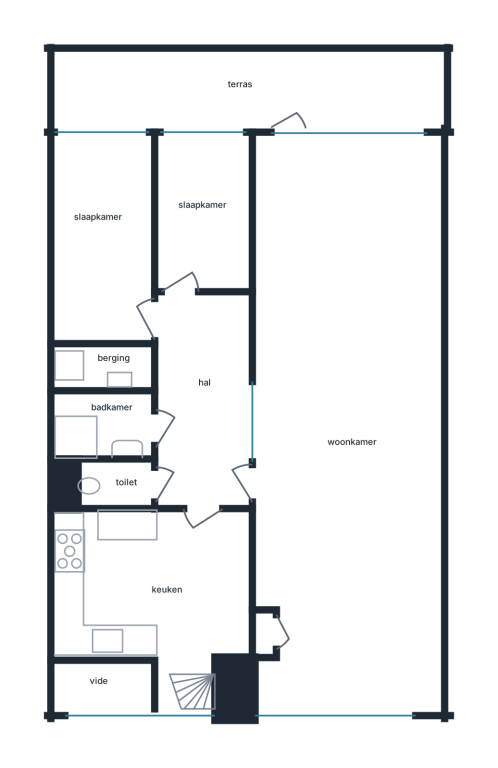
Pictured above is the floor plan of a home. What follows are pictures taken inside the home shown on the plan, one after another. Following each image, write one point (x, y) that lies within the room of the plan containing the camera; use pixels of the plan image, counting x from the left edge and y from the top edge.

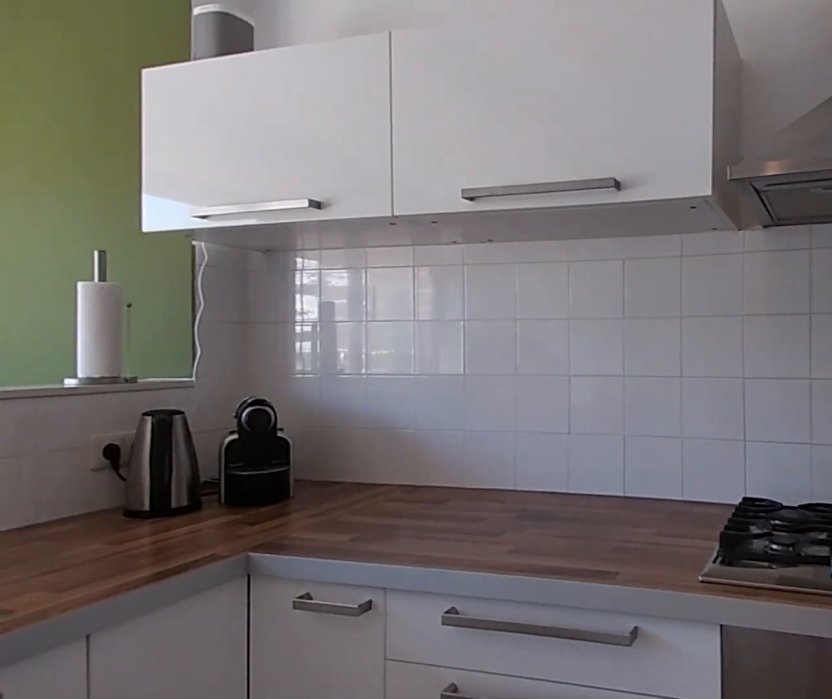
(154, 588)
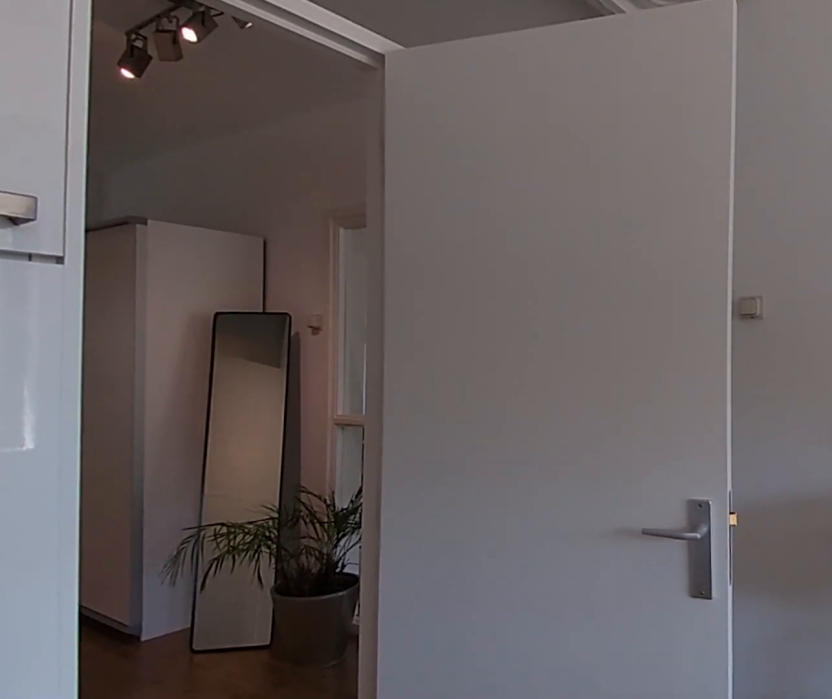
(154, 588)
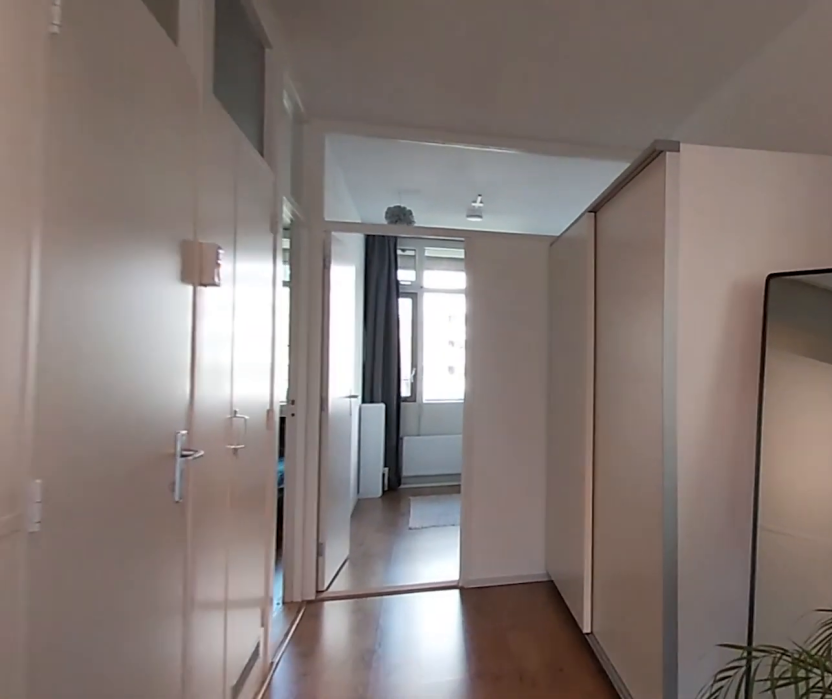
(203, 401)
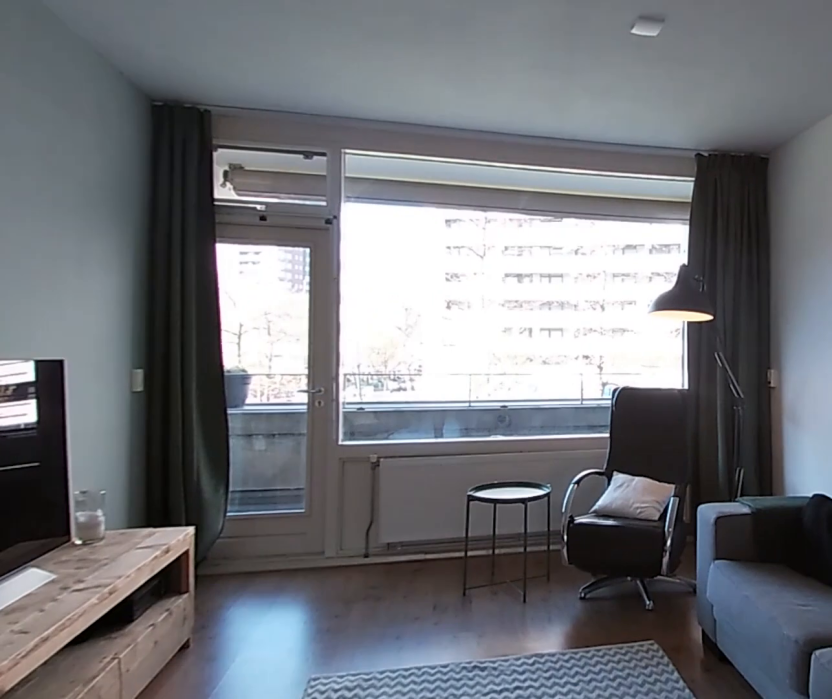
(359, 279)
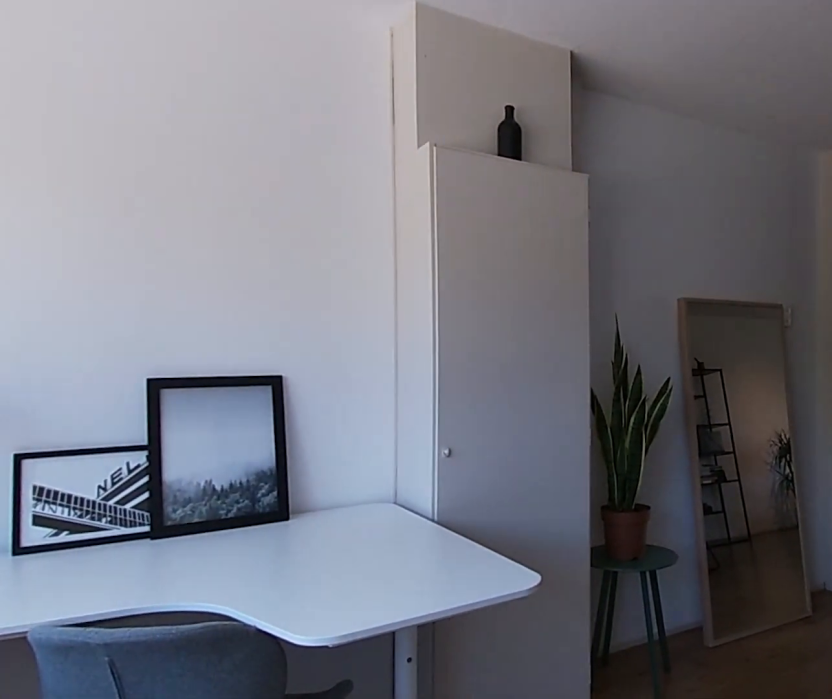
(359, 279)
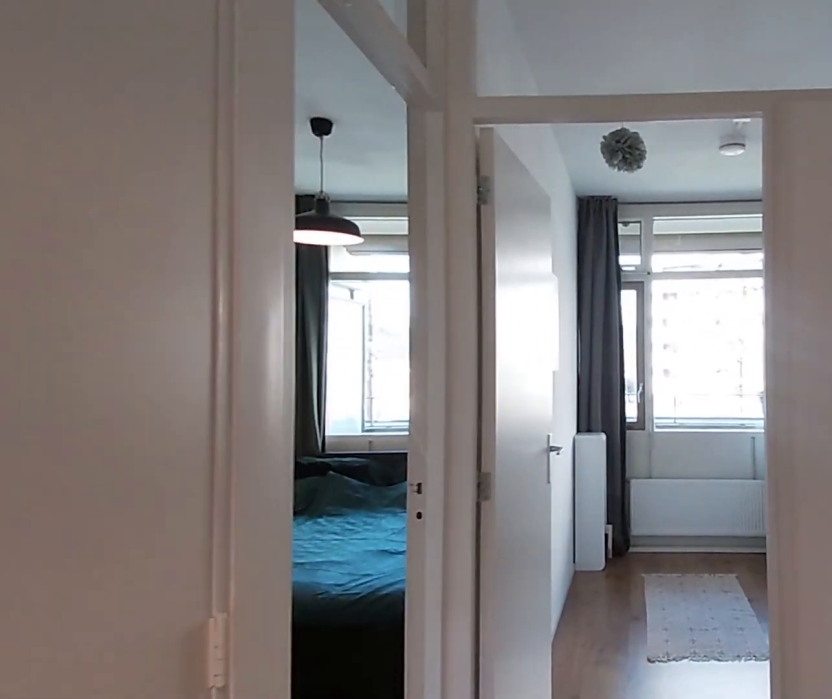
(203, 402)
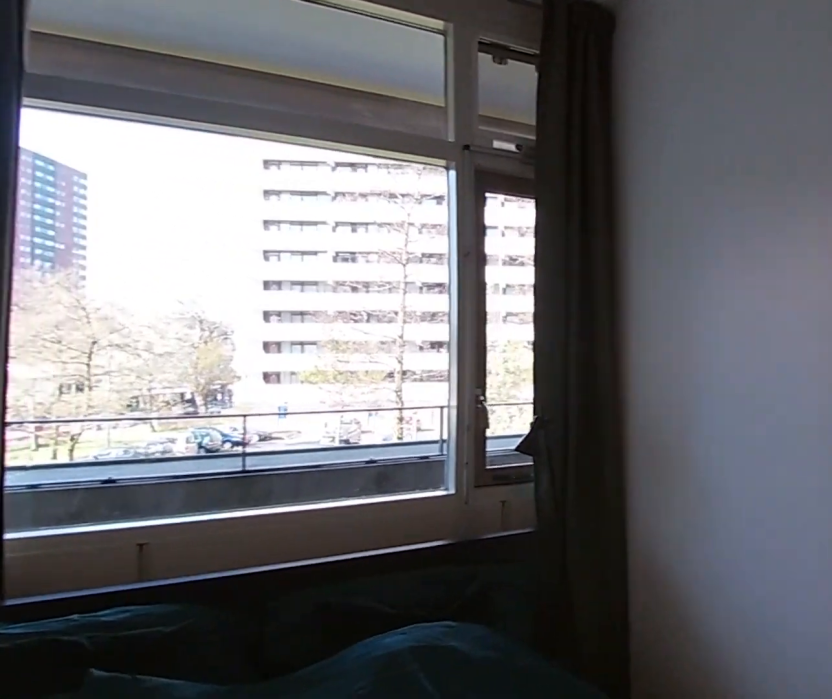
(105, 240)
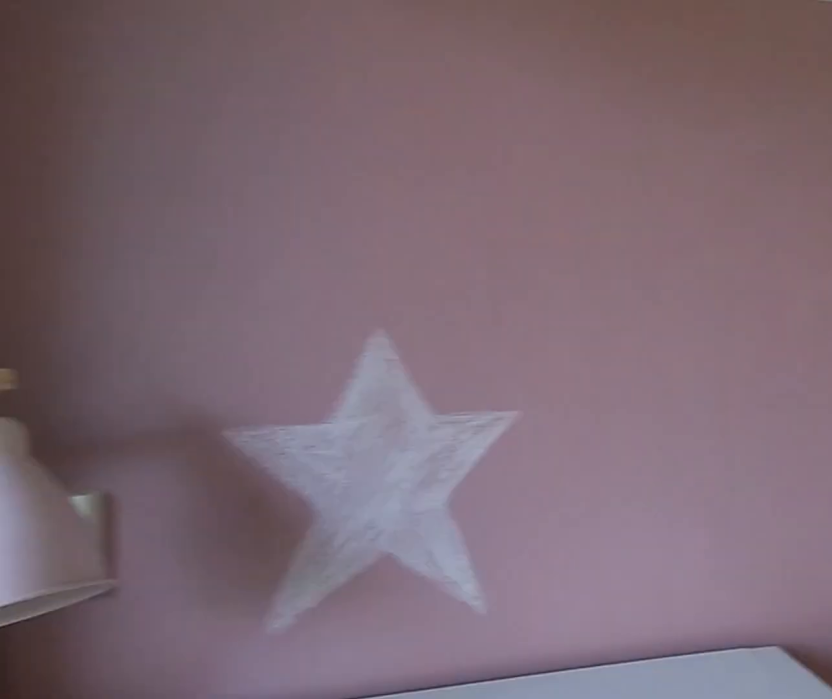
(202, 214)
